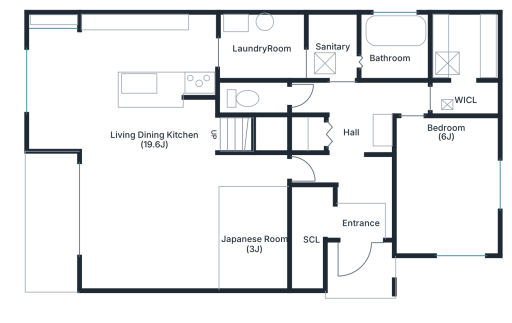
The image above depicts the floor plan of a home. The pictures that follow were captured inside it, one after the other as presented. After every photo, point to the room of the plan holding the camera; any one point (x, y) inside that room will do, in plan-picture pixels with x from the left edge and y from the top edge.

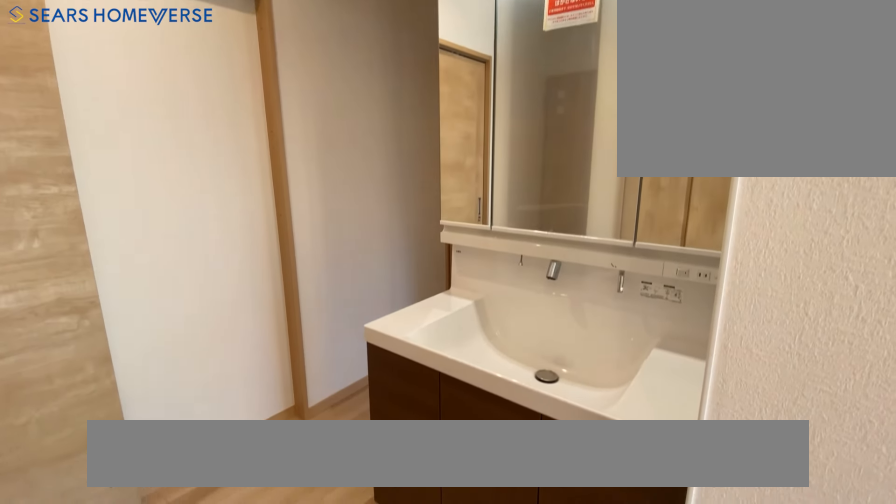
(350, 136)
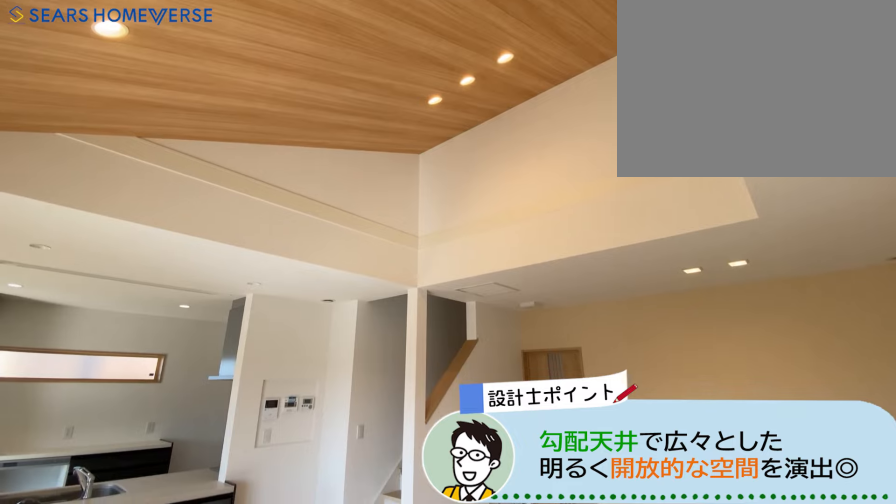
(138, 214)
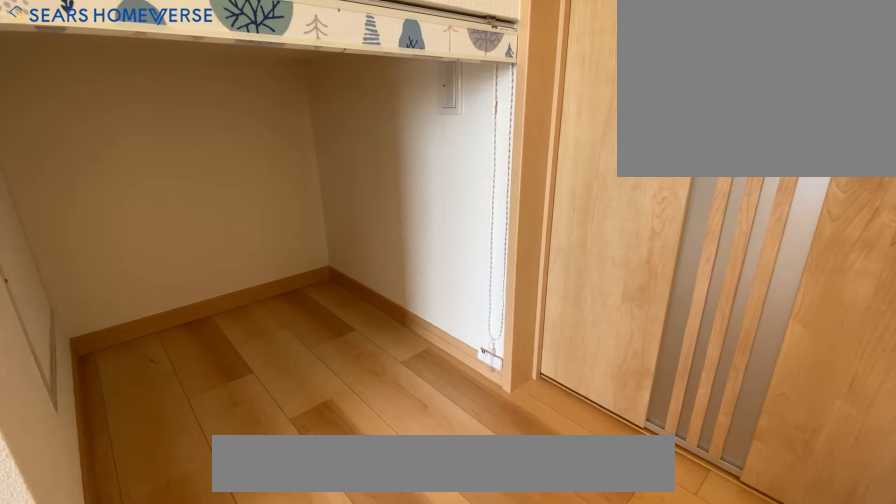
(267, 135)
